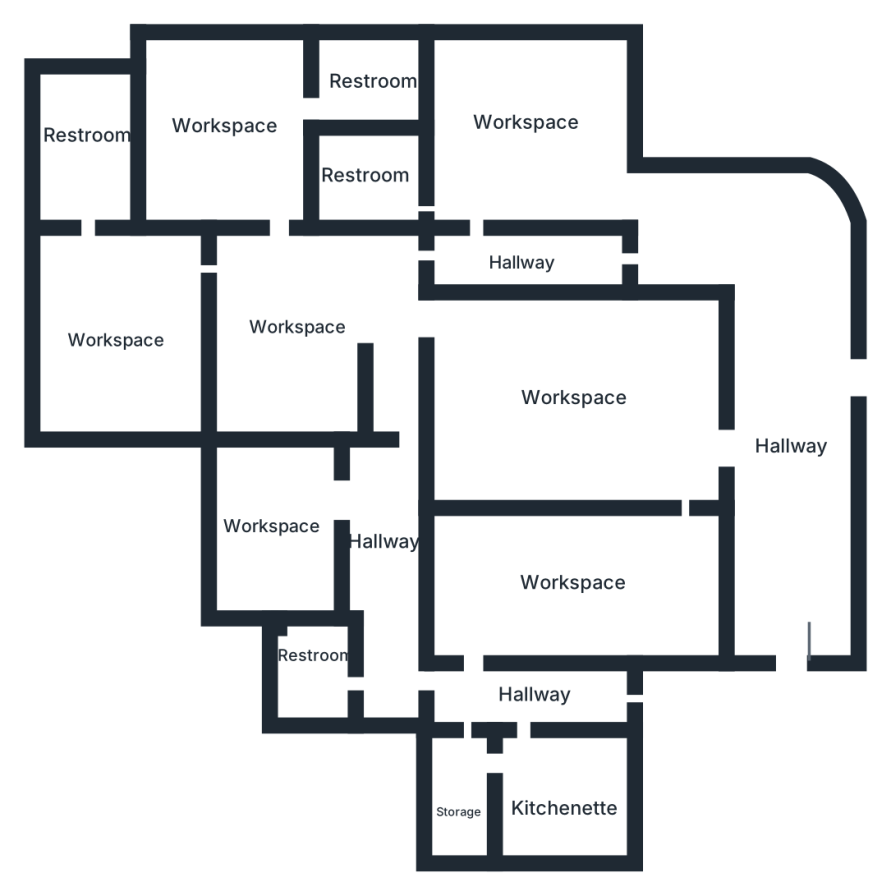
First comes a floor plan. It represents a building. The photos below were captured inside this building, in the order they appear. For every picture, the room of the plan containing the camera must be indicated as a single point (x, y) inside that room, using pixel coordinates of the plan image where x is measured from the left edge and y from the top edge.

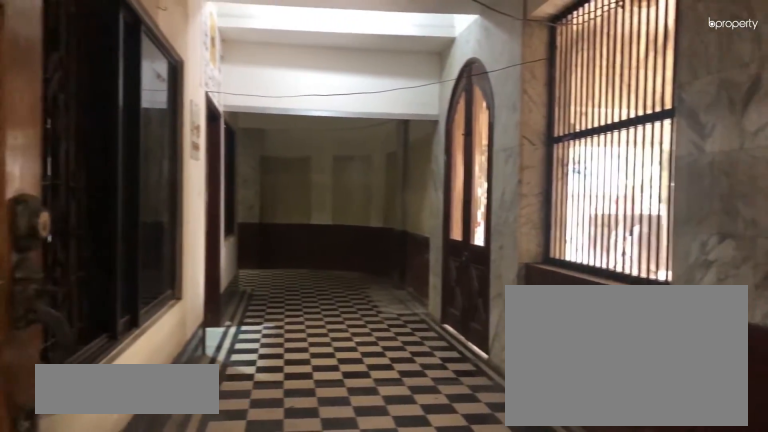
(788, 472)
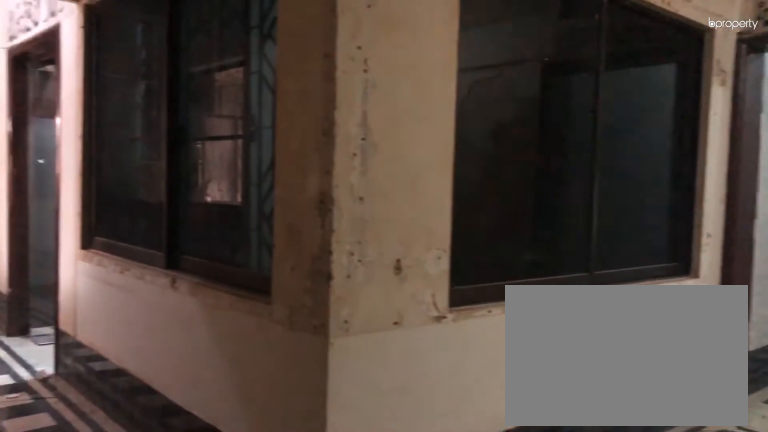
(767, 251)
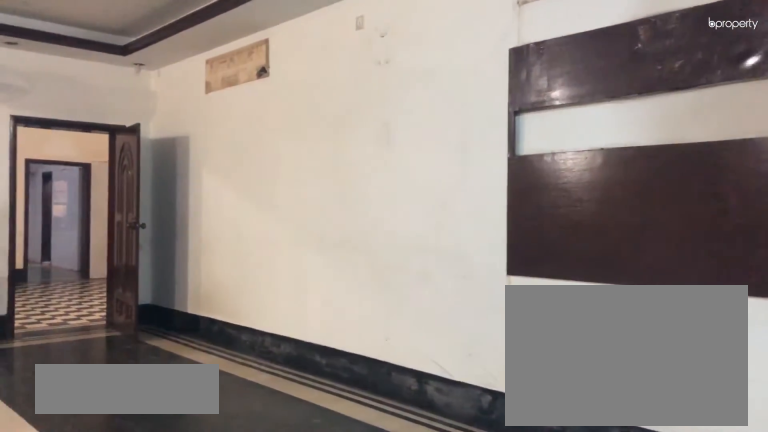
(568, 395)
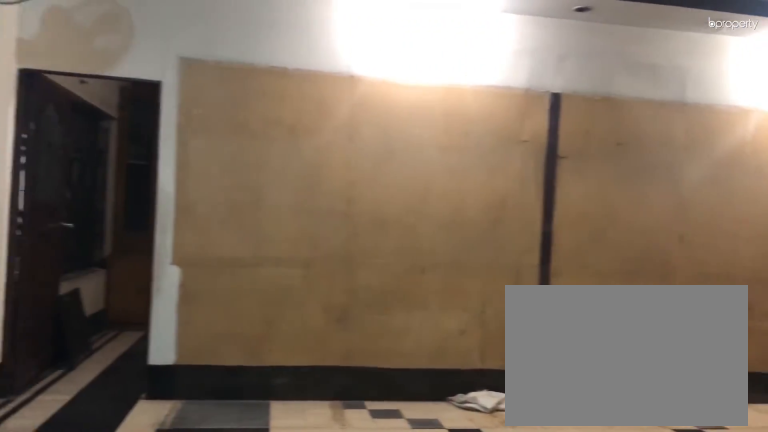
(568, 395)
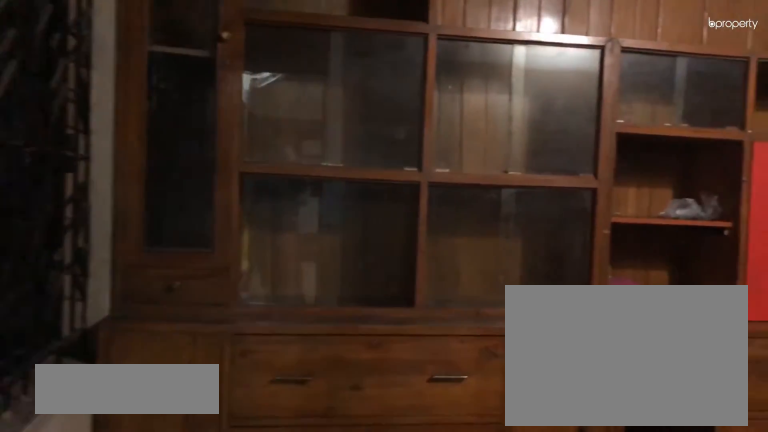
(578, 582)
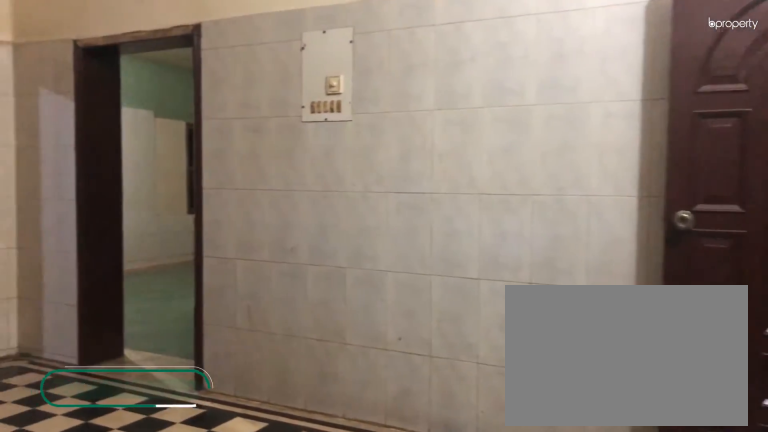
(307, 343)
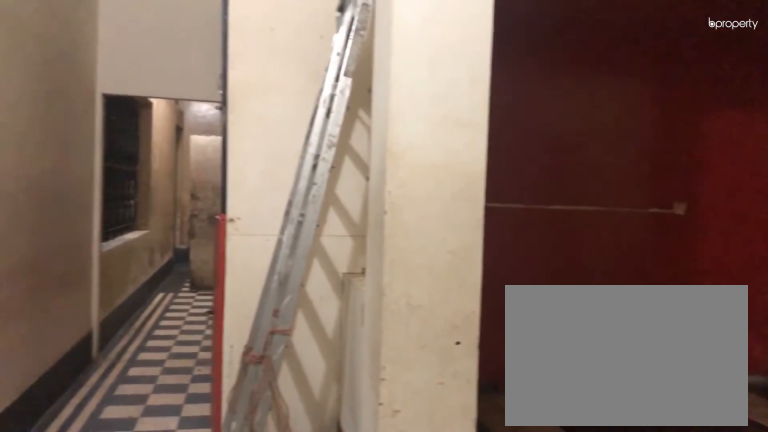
(307, 343)
